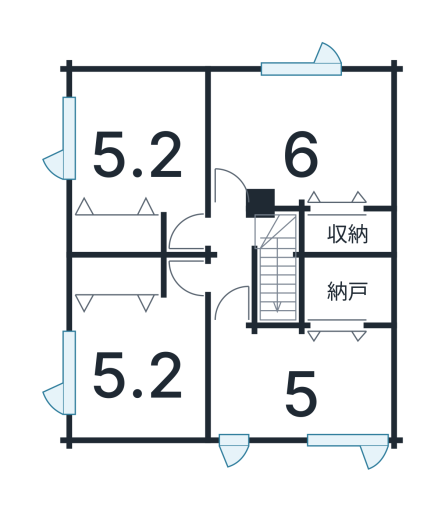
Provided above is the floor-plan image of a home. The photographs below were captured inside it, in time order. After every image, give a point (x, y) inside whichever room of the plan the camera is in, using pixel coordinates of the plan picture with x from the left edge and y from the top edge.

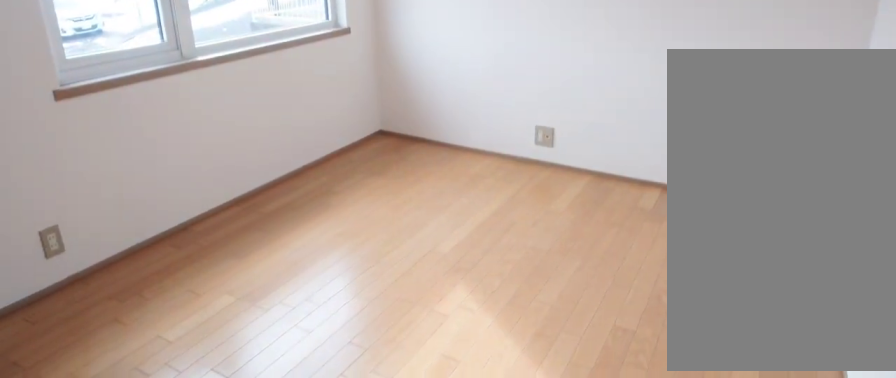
(127, 149)
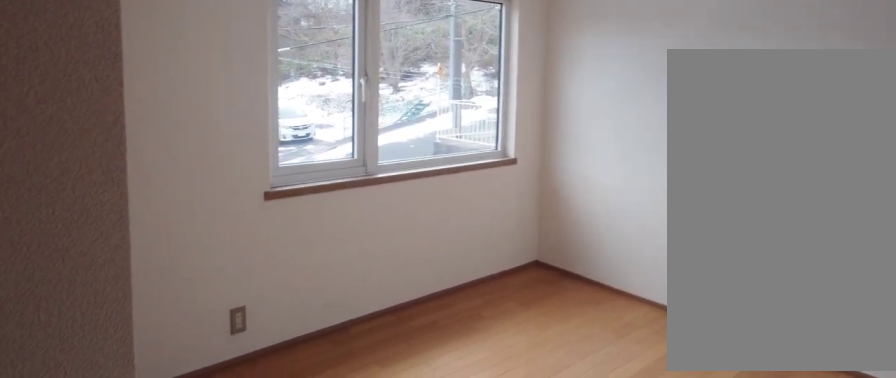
(127, 149)
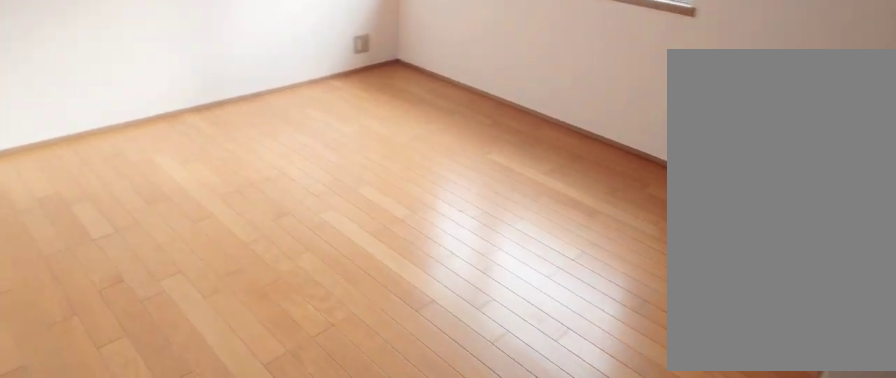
(134, 369)
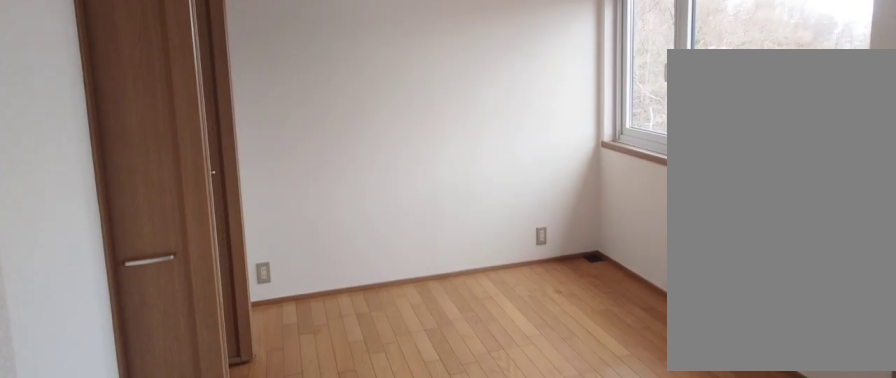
(306, 382)
